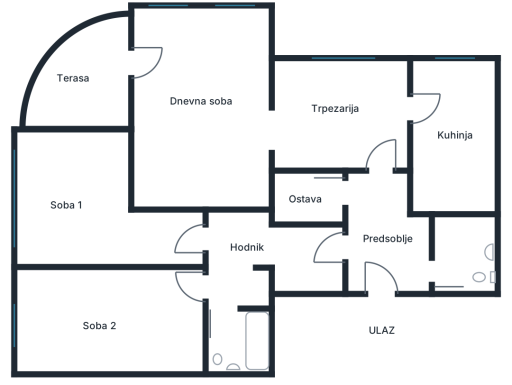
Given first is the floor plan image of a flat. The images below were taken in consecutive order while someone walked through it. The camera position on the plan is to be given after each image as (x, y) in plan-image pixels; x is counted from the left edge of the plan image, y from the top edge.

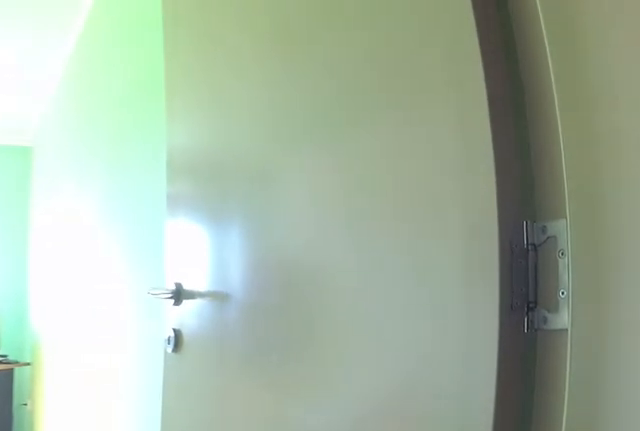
(225, 277)
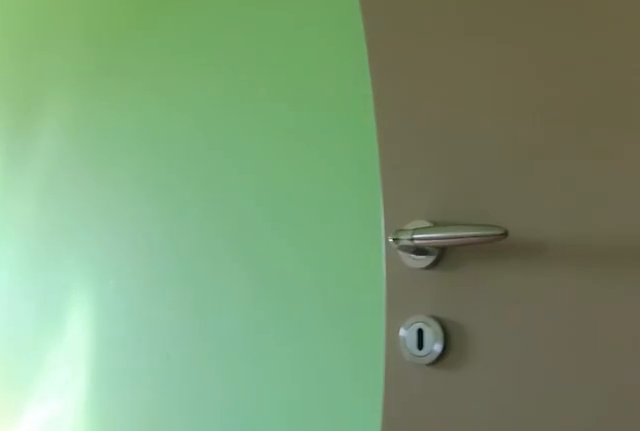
(181, 282)
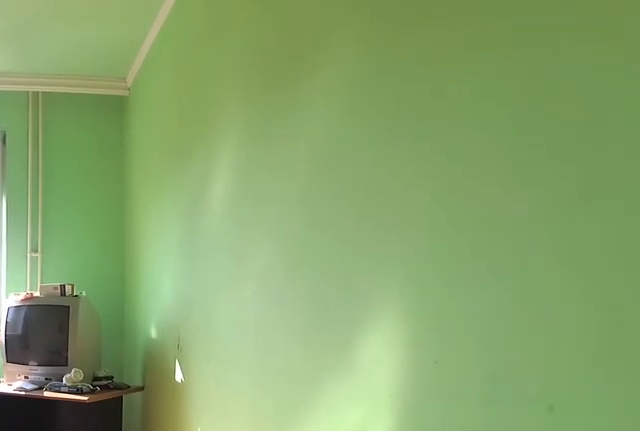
(173, 282)
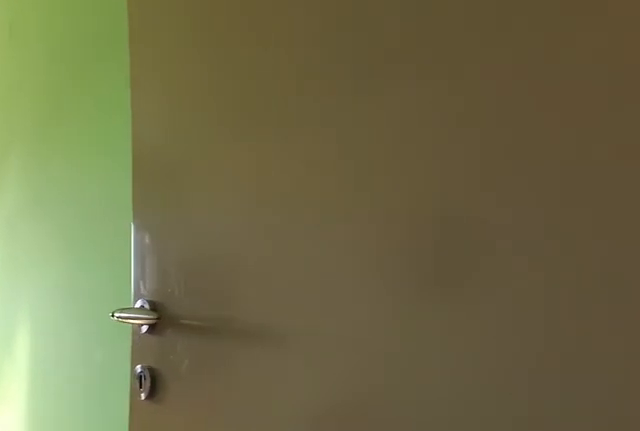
(209, 281)
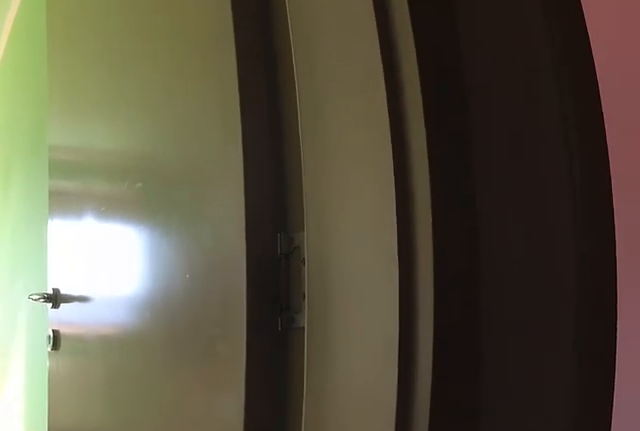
(239, 282)
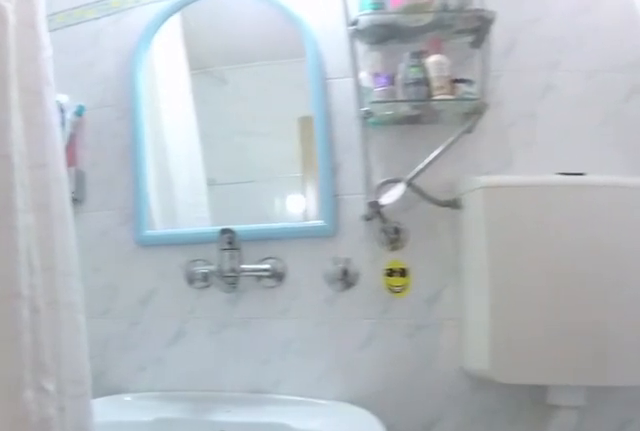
(225, 314)
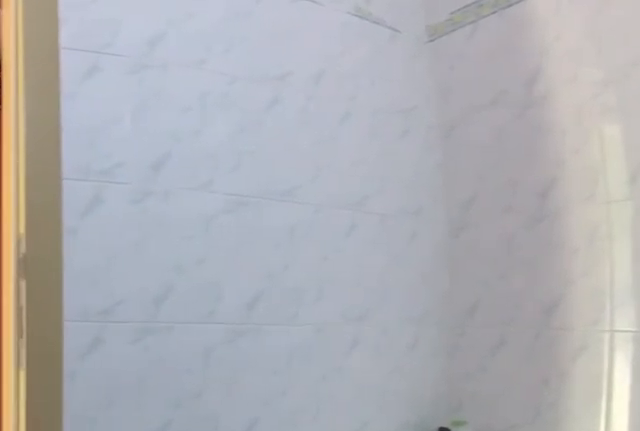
(239, 354)
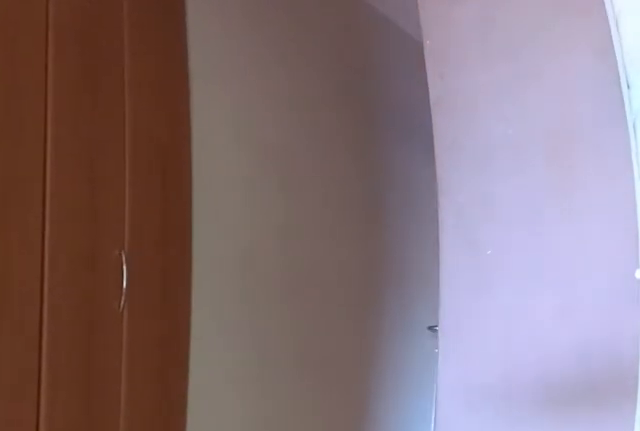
(235, 274)
